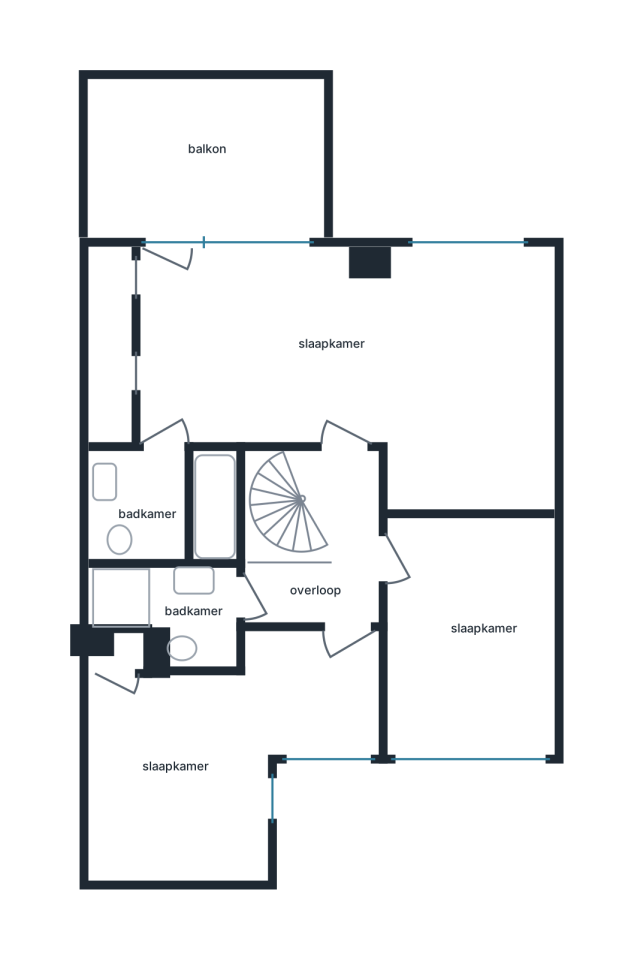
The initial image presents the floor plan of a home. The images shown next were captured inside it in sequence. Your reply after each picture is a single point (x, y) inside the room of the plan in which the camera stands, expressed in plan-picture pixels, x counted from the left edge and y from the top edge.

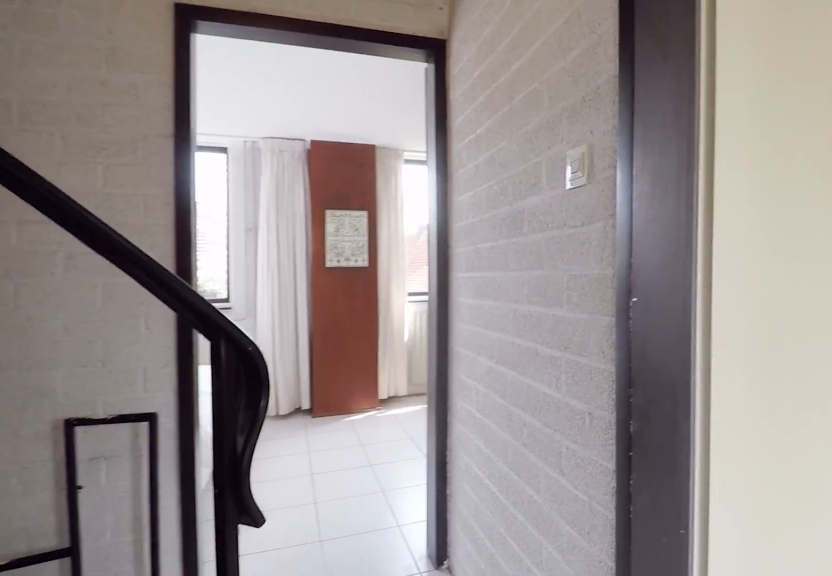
(324, 548)
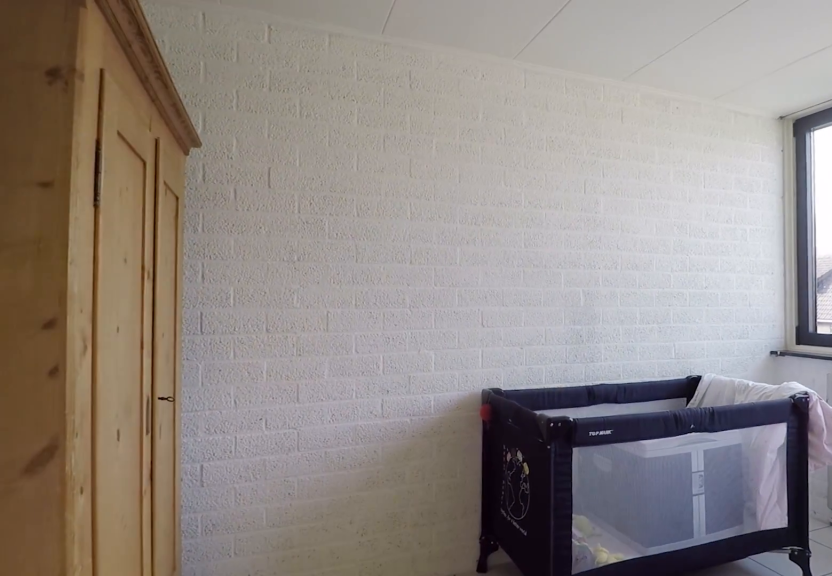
(468, 635)
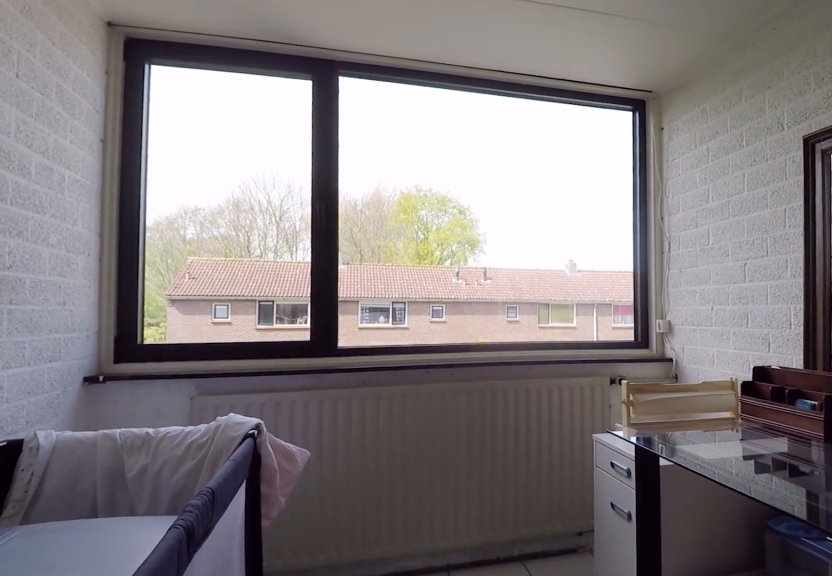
(468, 635)
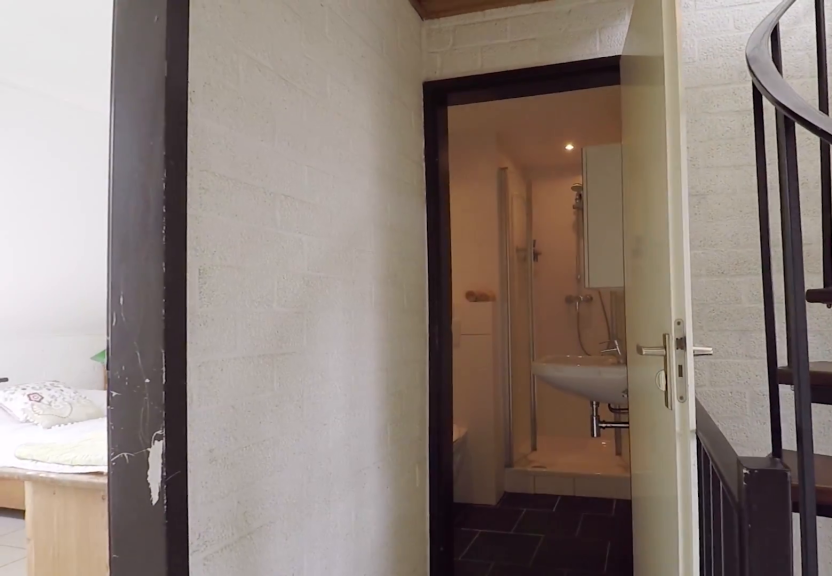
(323, 548)
